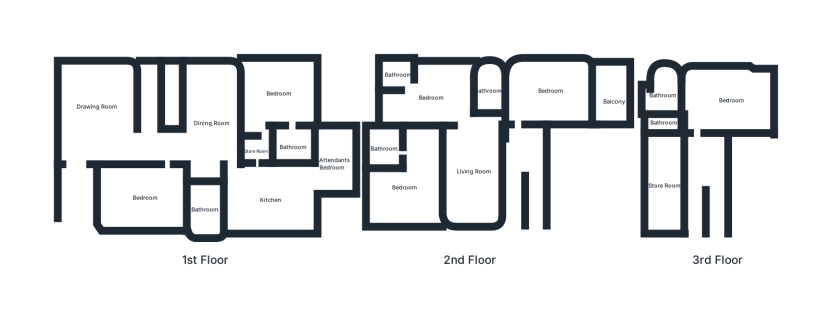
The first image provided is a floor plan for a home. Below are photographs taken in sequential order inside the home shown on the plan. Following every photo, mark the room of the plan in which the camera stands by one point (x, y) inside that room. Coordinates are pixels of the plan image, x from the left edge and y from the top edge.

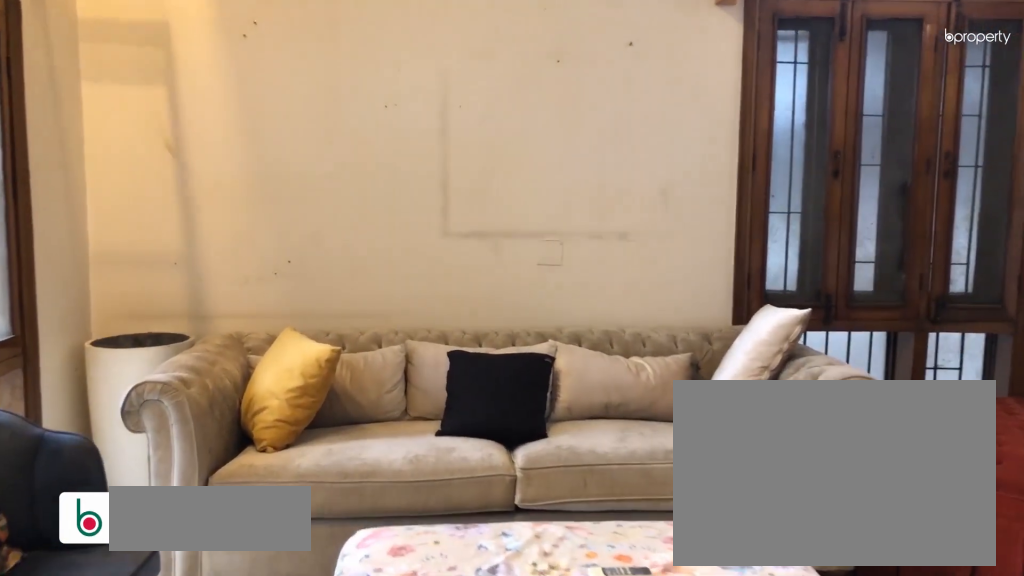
(87, 115)
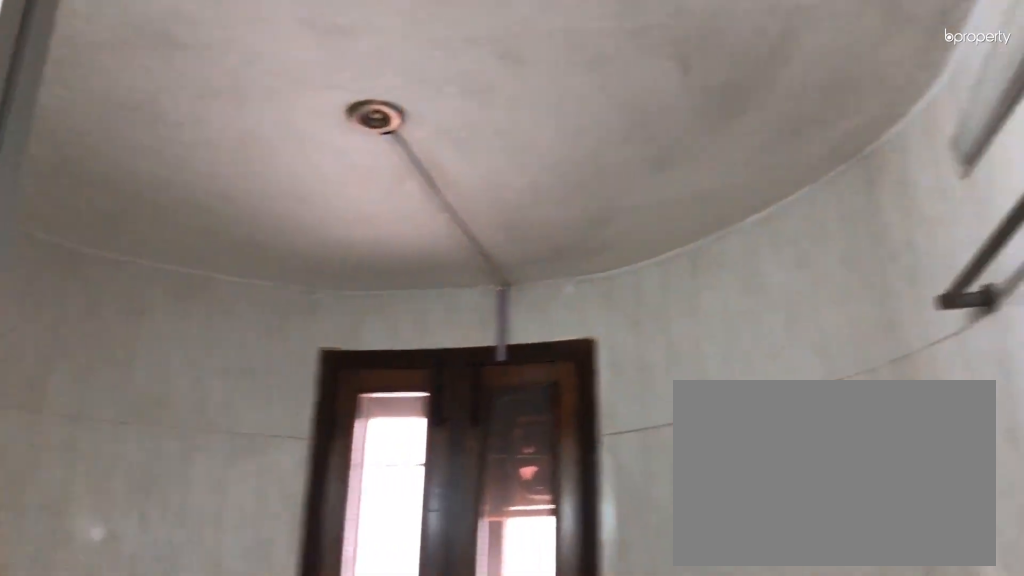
(485, 91)
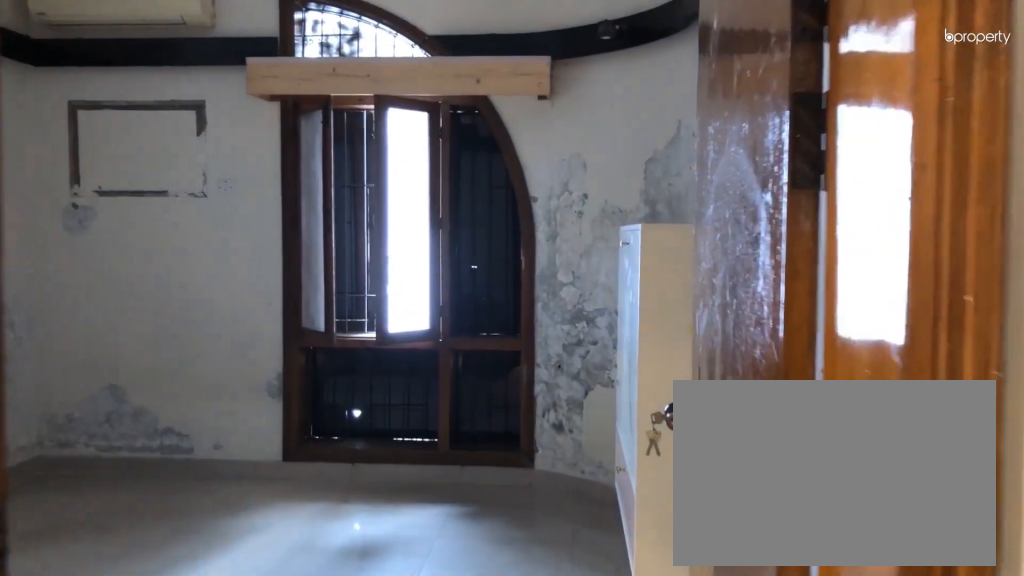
(430, 98)
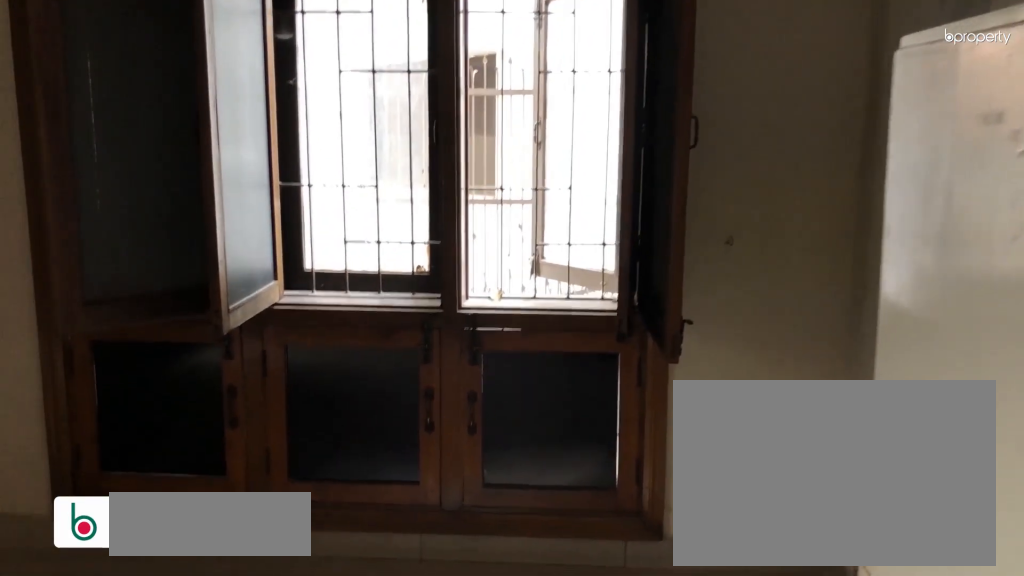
(403, 188)
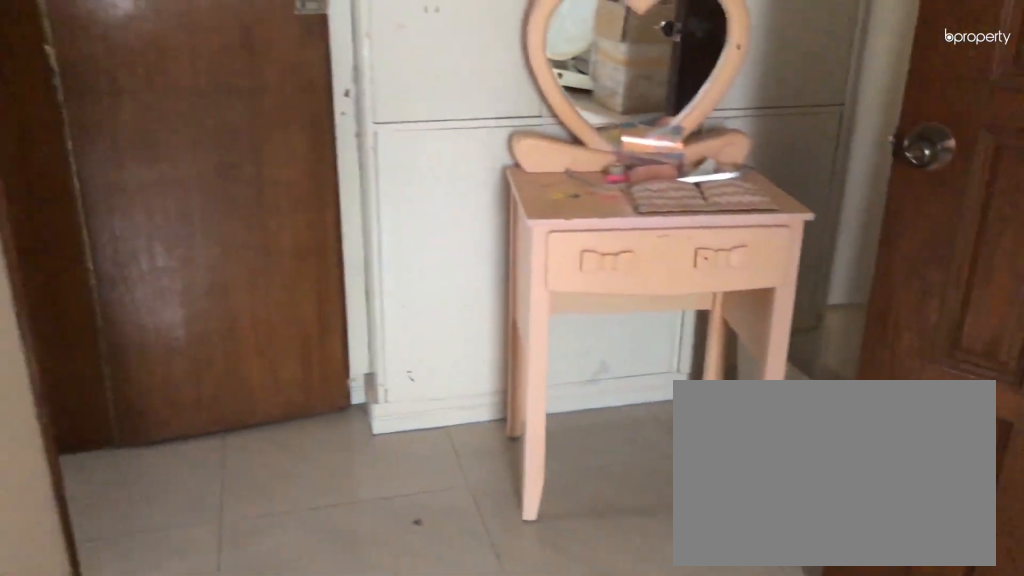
(403, 188)
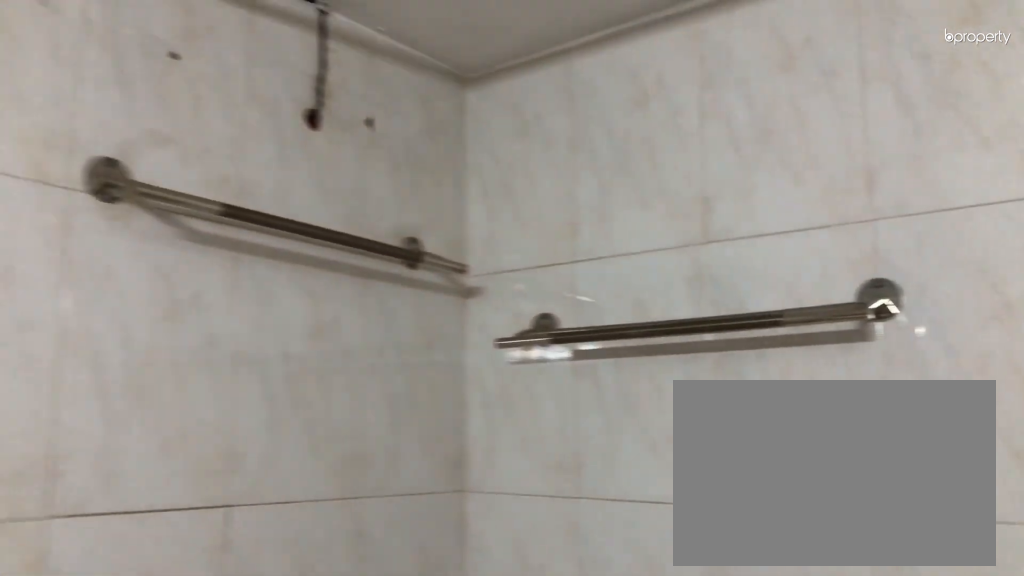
(381, 150)
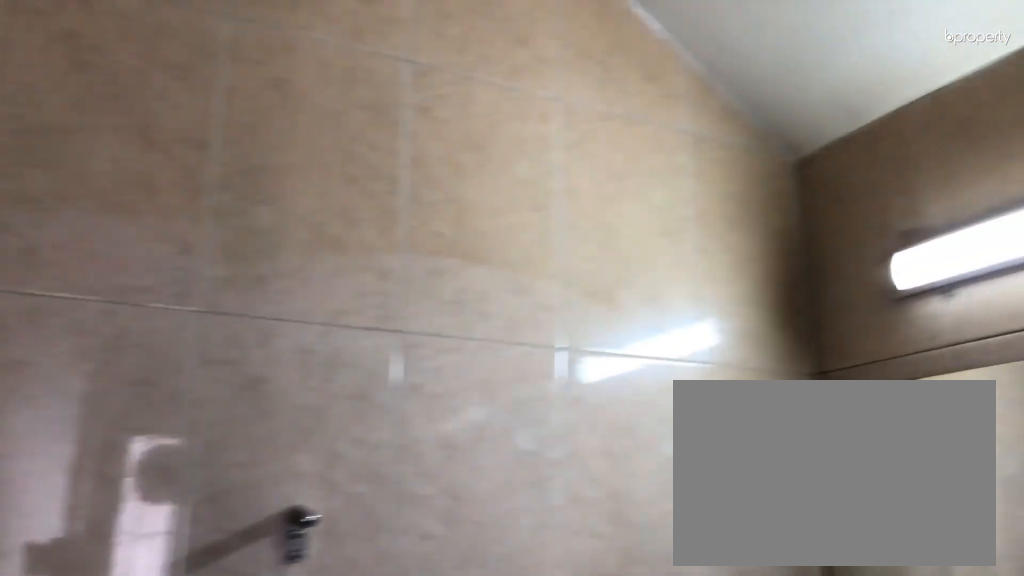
(661, 95)
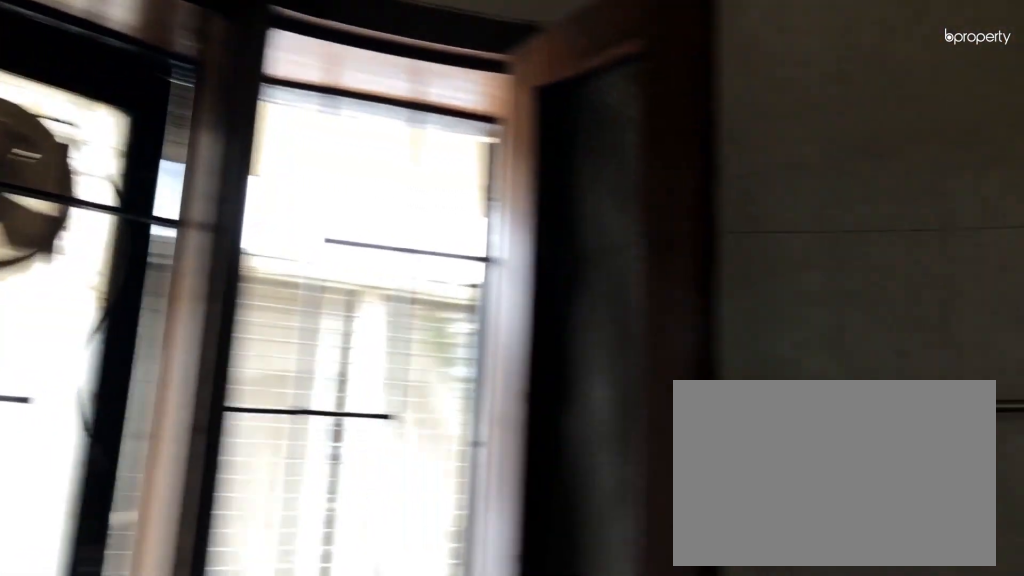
(661, 95)
